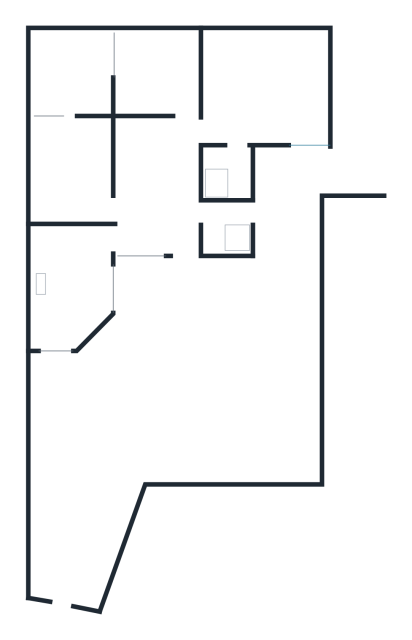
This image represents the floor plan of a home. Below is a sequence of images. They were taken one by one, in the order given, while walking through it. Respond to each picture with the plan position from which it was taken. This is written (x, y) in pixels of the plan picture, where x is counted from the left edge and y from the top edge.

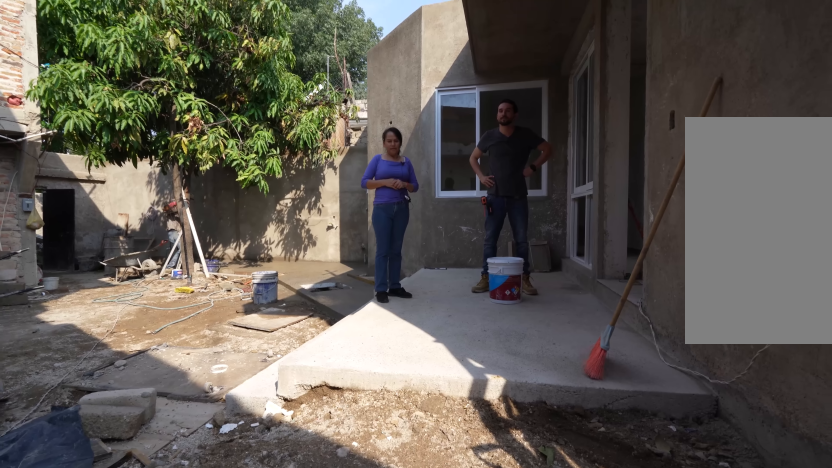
(296, 289)
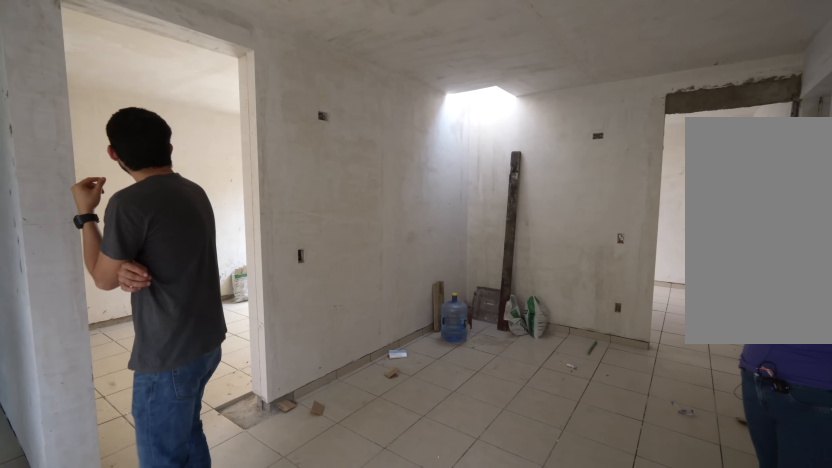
(171, 234)
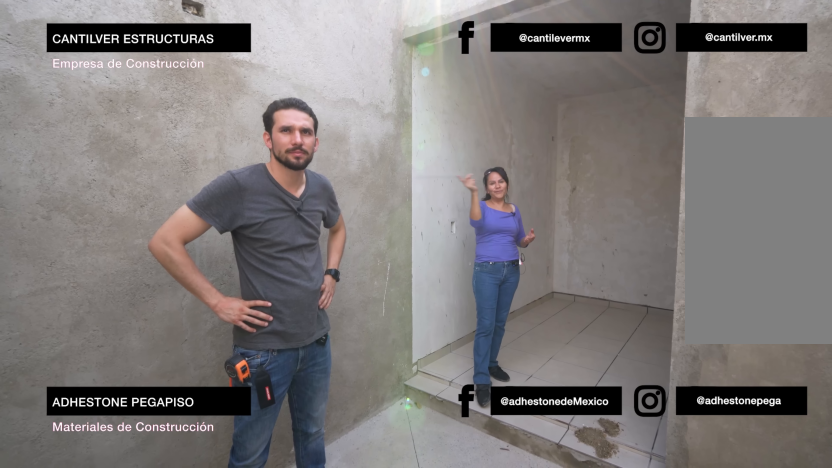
(65, 66)
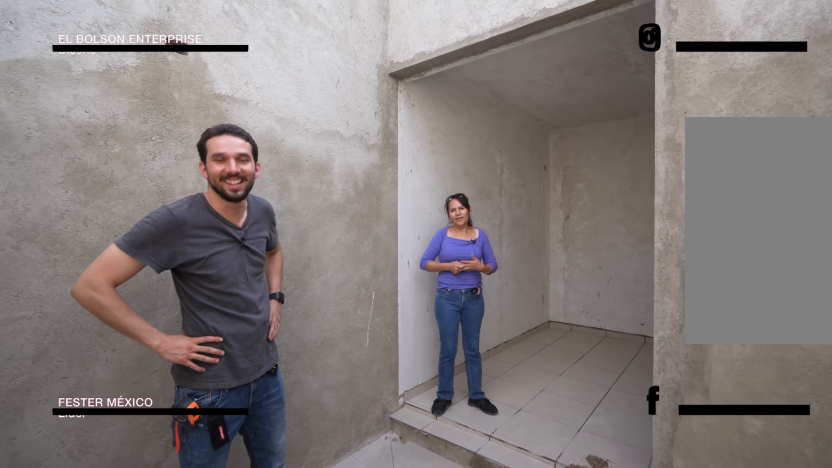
(64, 51)
